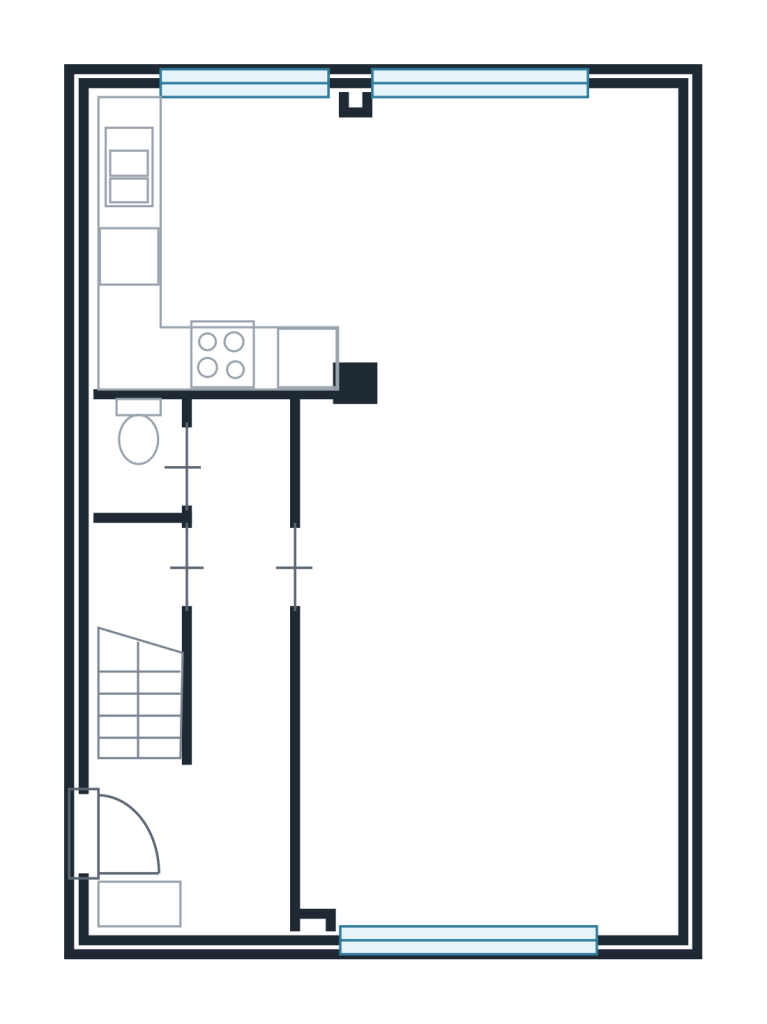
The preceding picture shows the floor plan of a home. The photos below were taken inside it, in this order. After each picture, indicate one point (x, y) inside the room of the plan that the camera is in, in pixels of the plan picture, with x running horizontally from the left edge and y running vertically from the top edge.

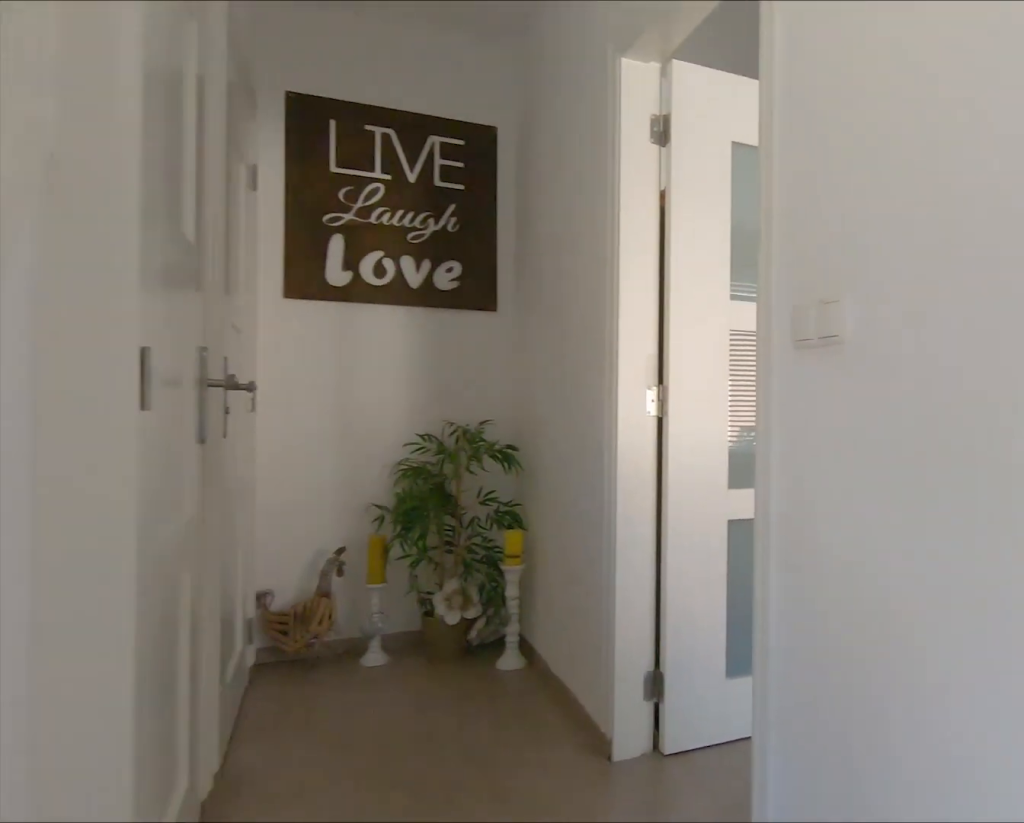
(222, 692)
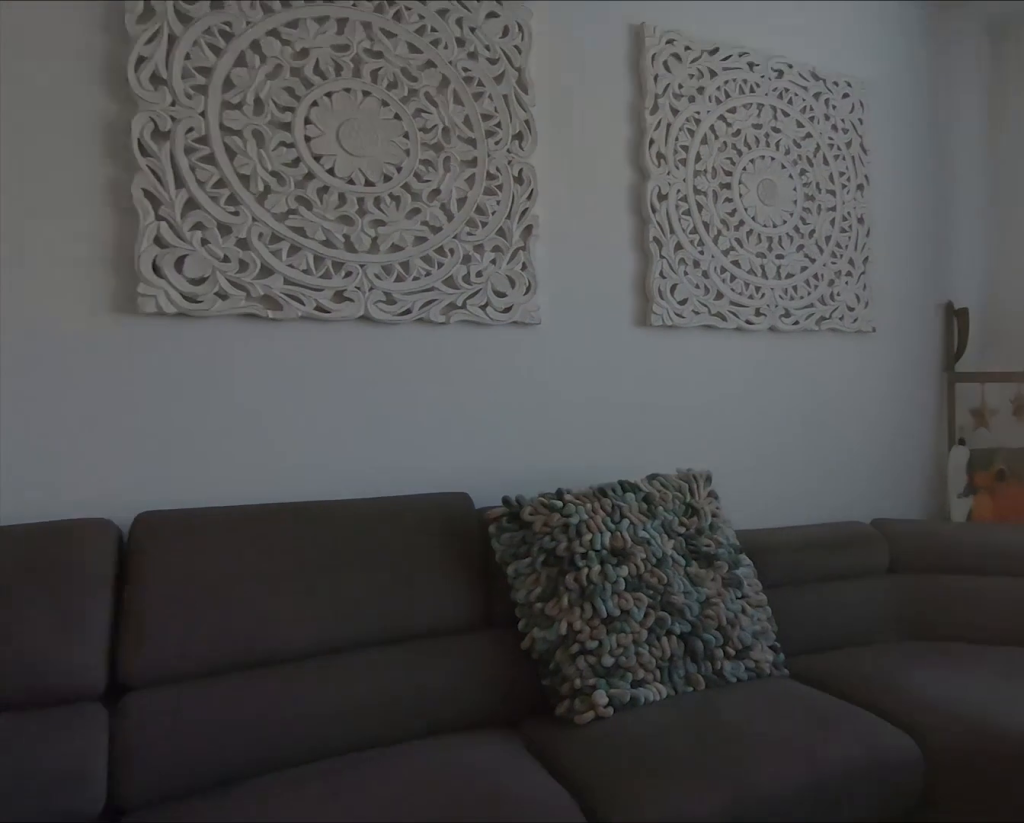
(497, 529)
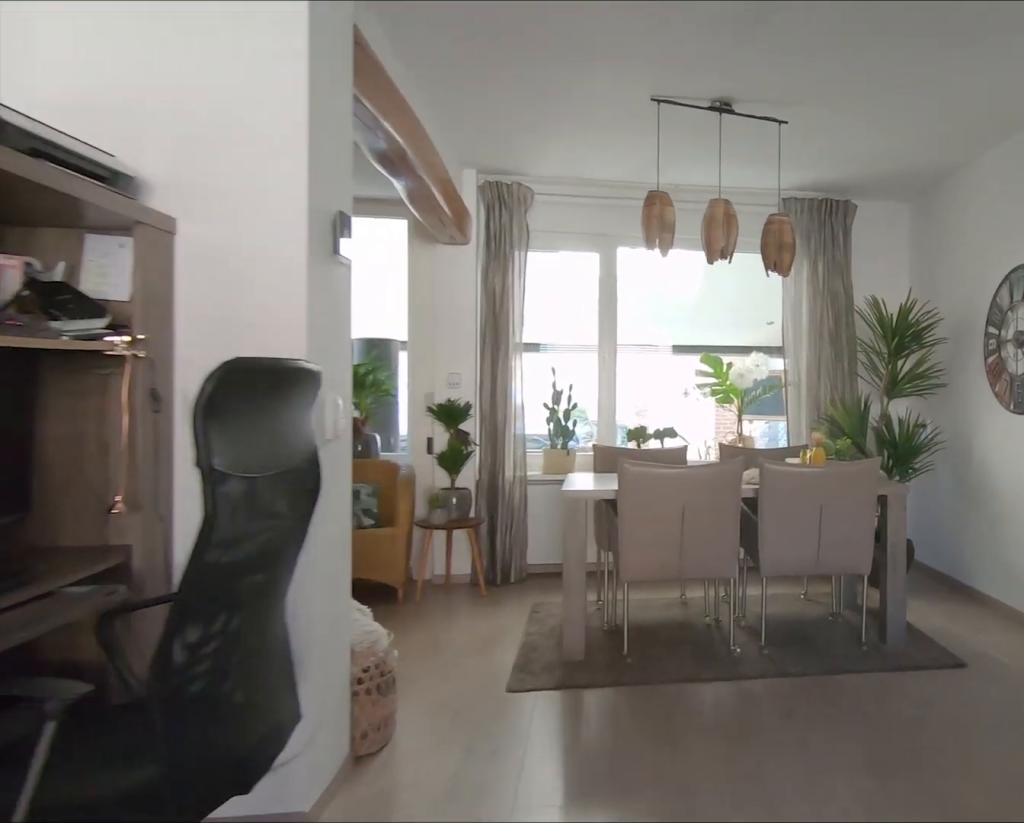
(497, 529)
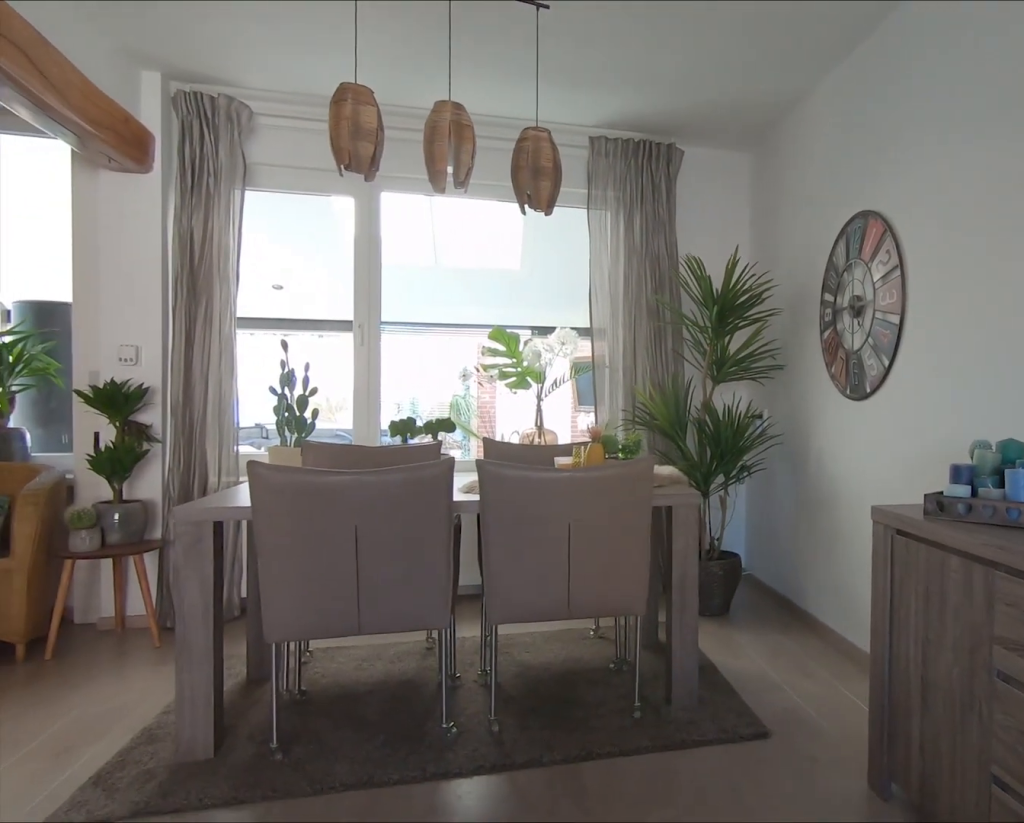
(497, 529)
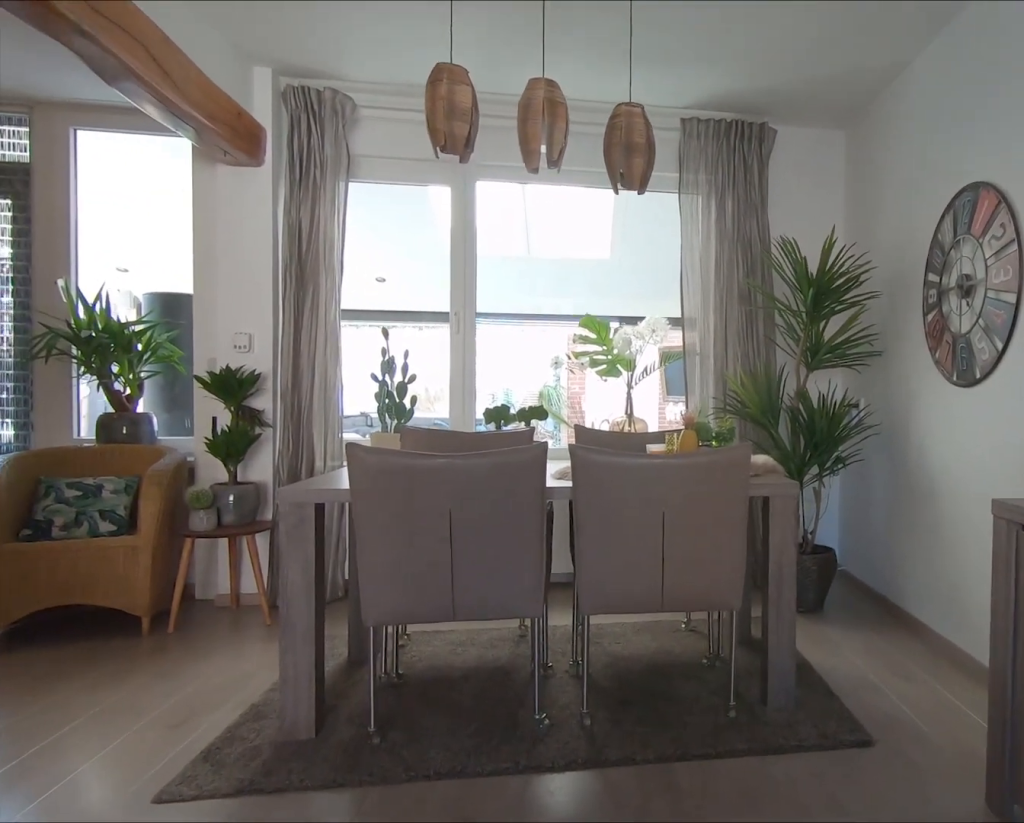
(497, 529)
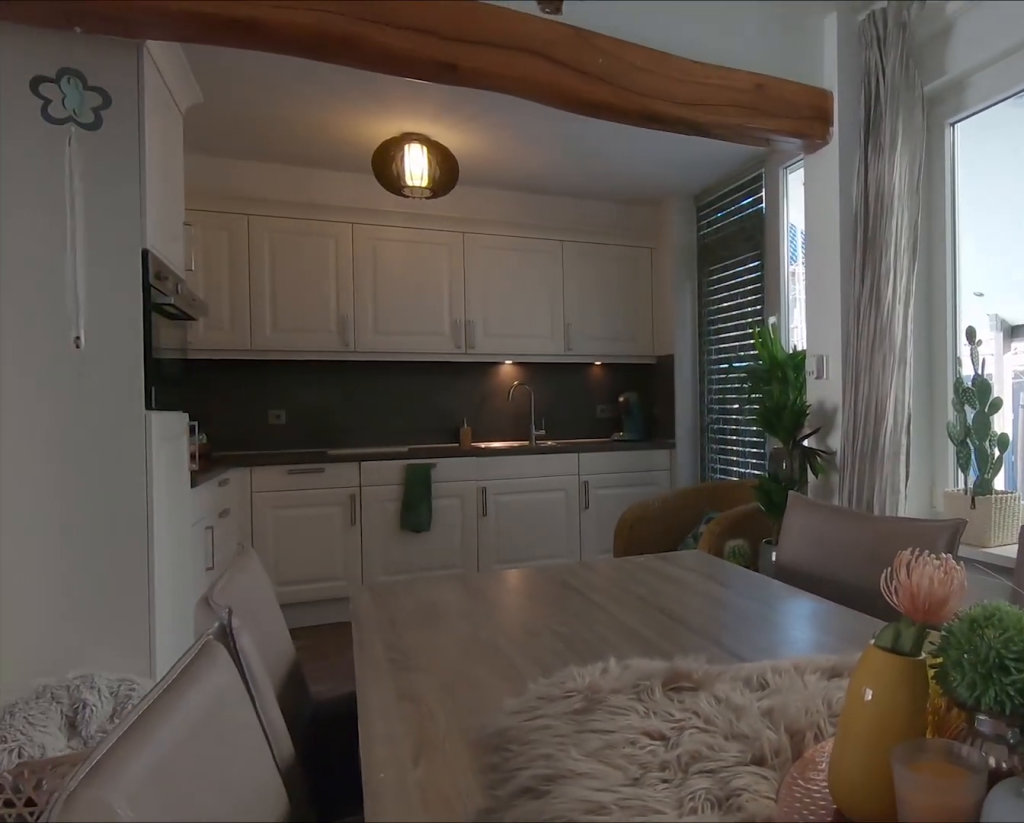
(497, 529)
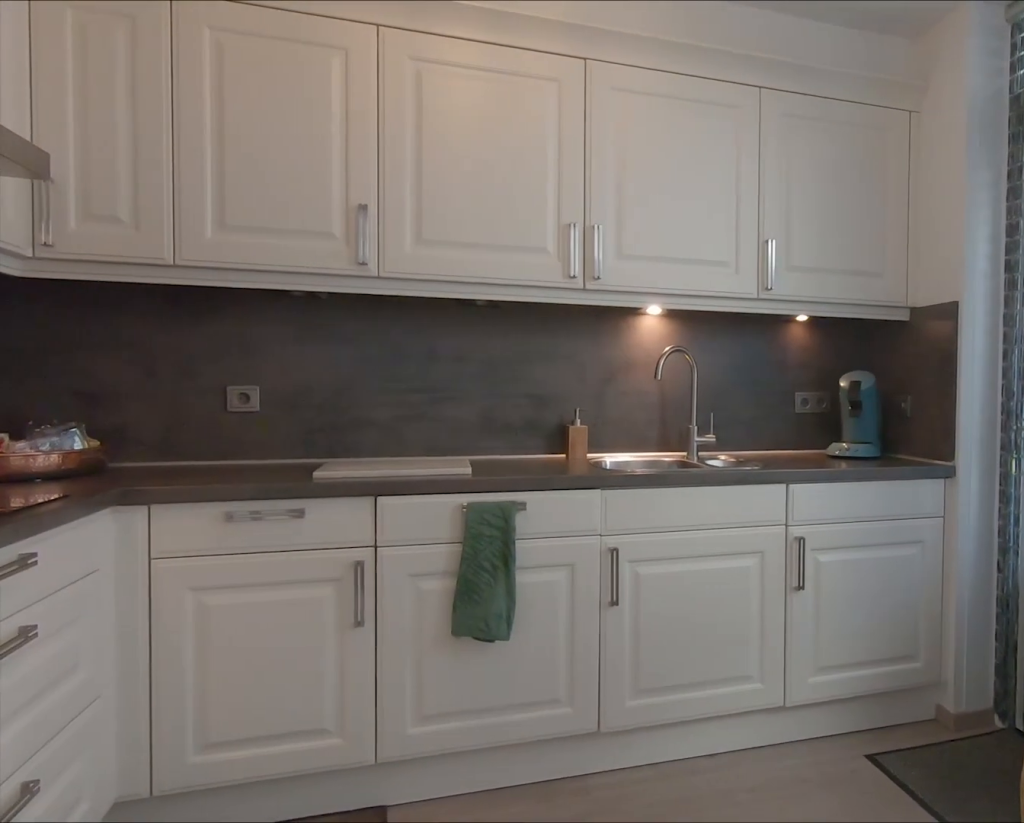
(266, 214)
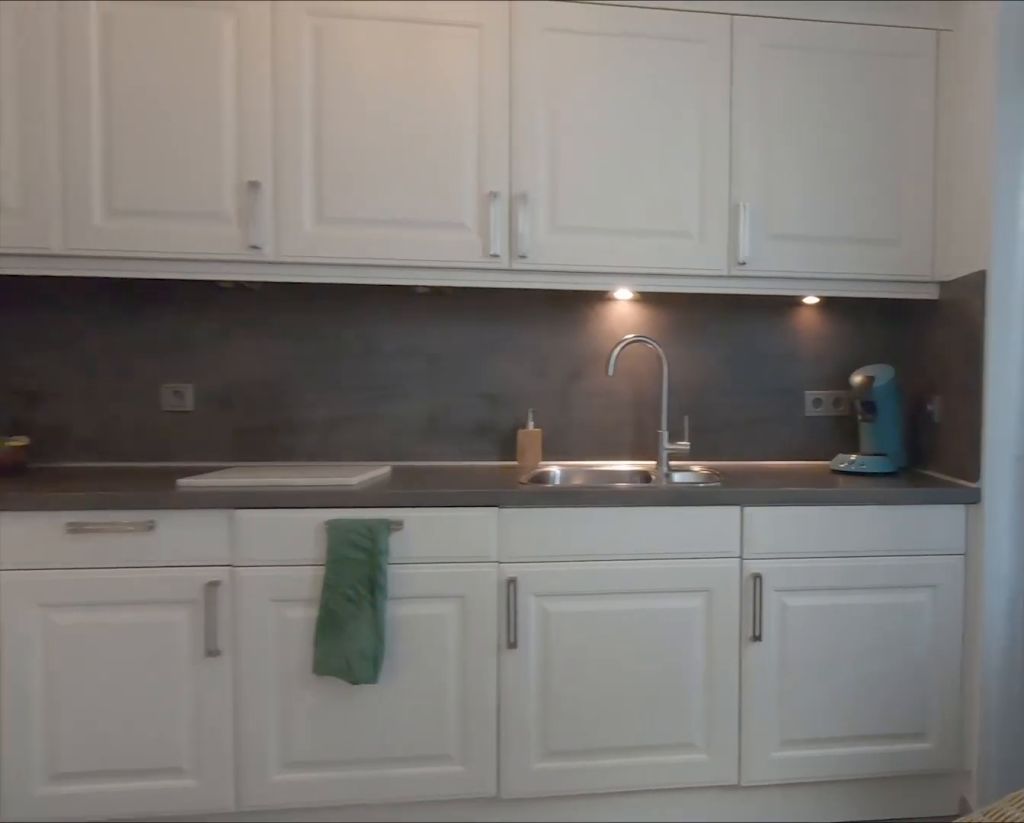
(266, 214)
